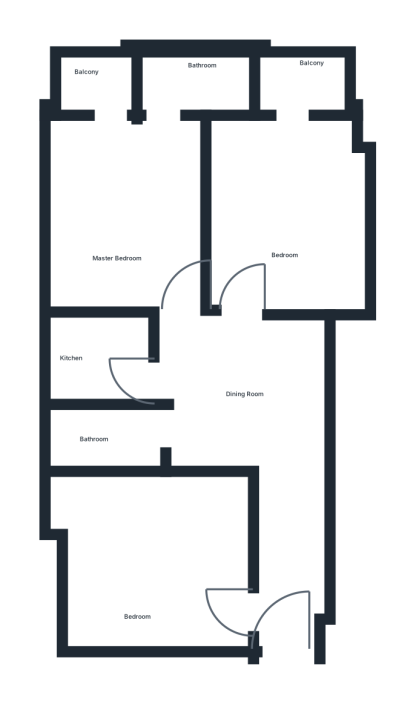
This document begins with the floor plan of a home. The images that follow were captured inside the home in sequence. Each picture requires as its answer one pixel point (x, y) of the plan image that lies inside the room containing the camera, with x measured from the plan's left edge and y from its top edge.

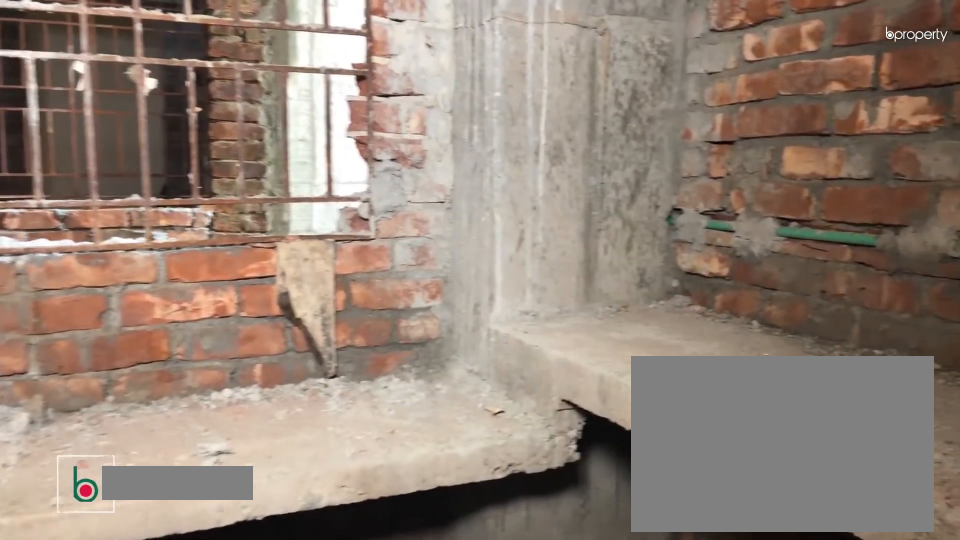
(87, 357)
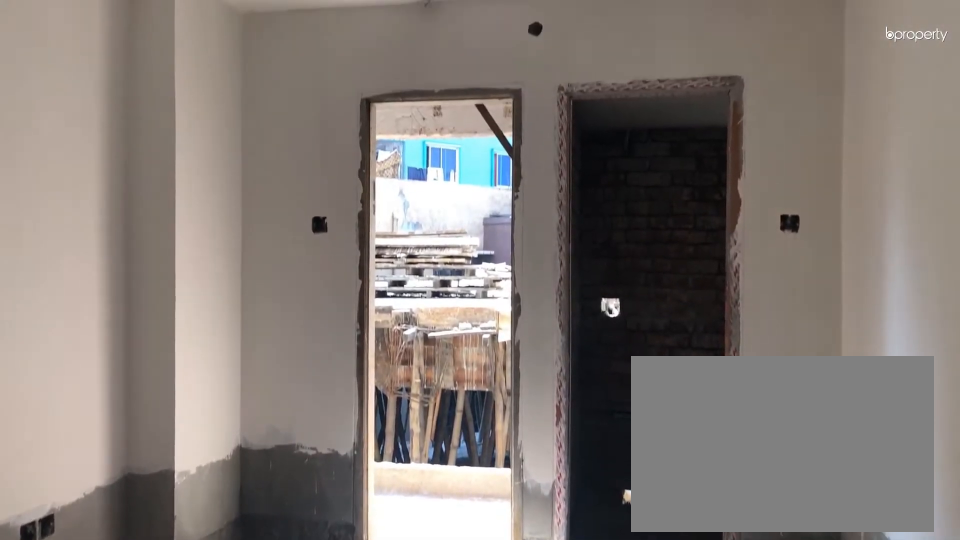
(123, 209)
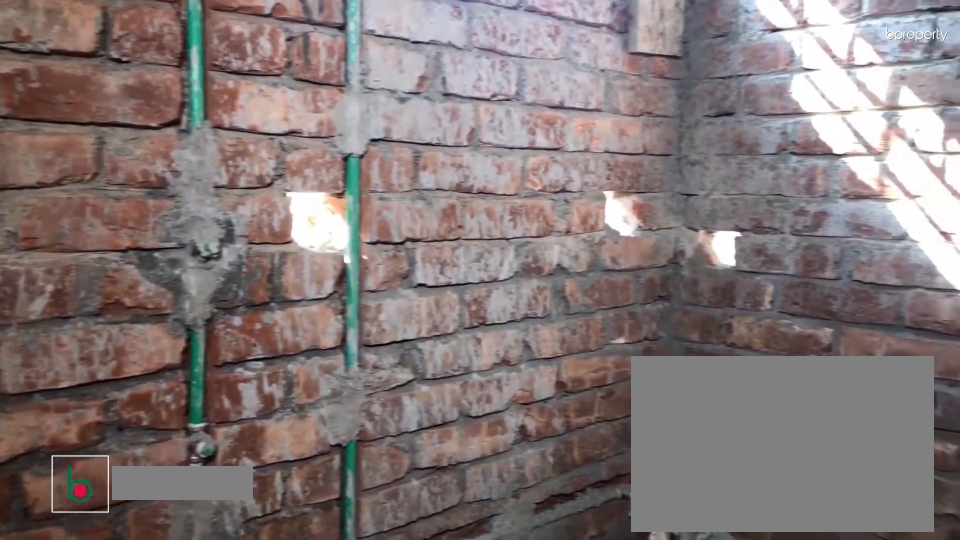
(194, 73)
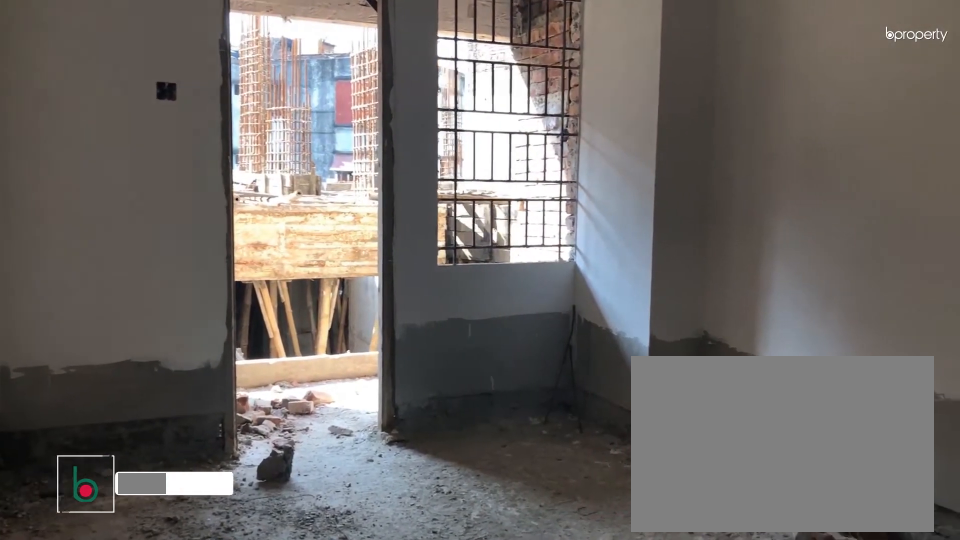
(275, 204)
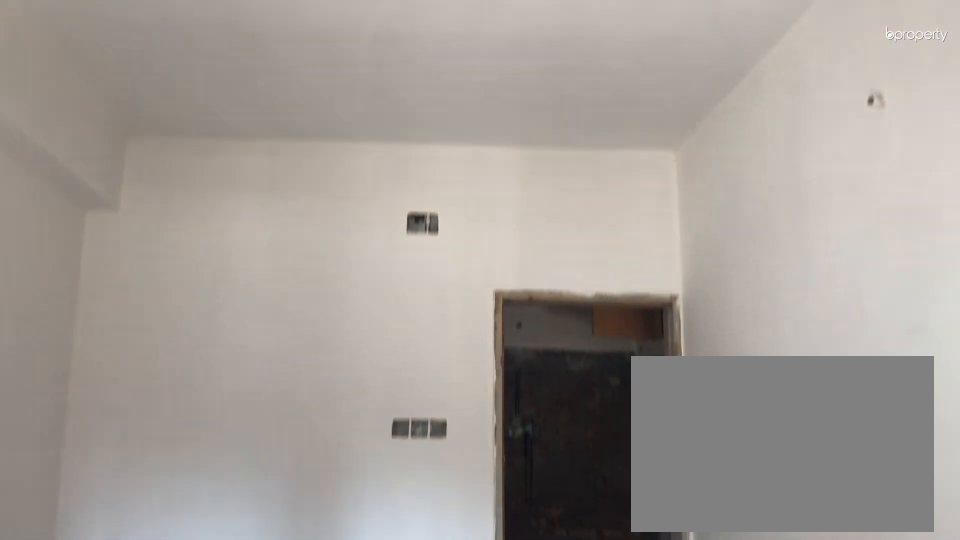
(276, 204)
